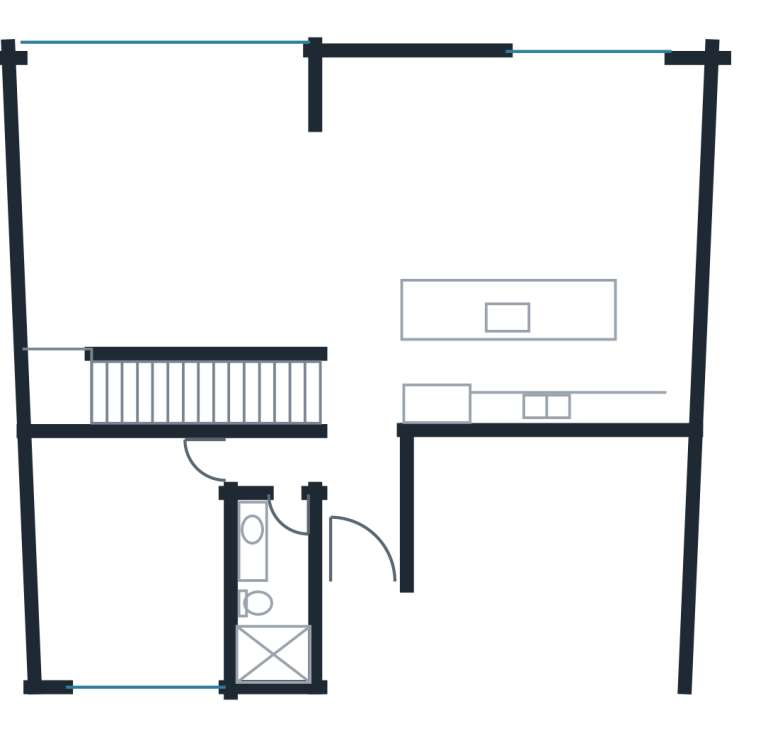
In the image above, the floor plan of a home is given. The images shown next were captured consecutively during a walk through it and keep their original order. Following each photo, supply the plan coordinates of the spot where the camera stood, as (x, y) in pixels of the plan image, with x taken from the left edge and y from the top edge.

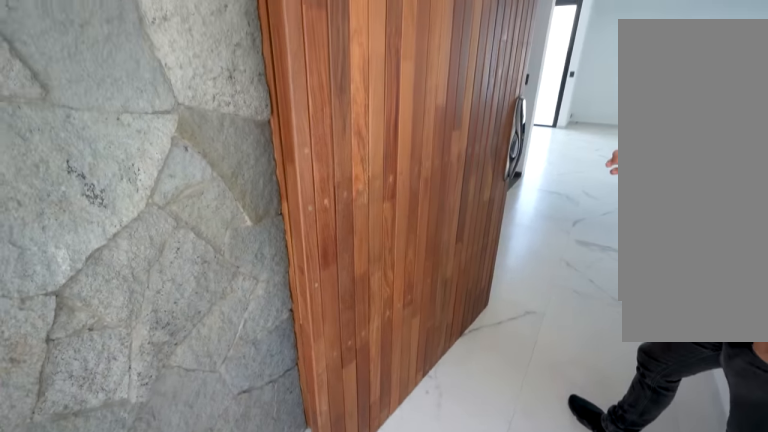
(356, 612)
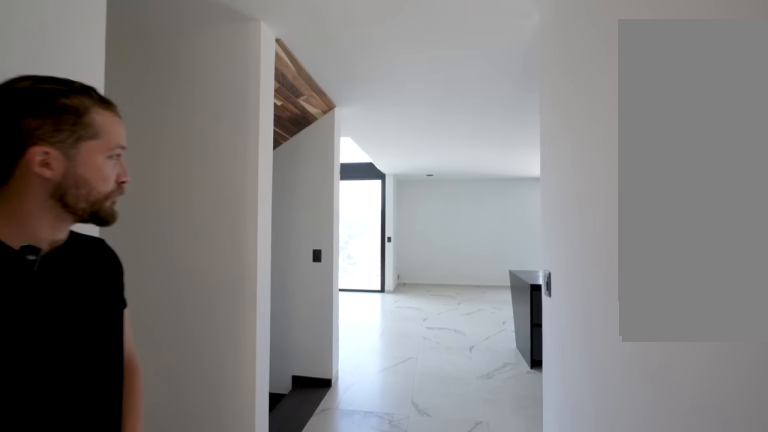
(356, 591)
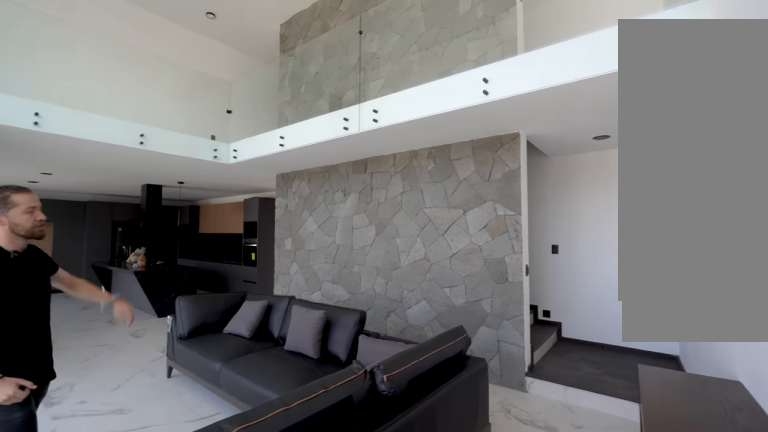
(74, 139)
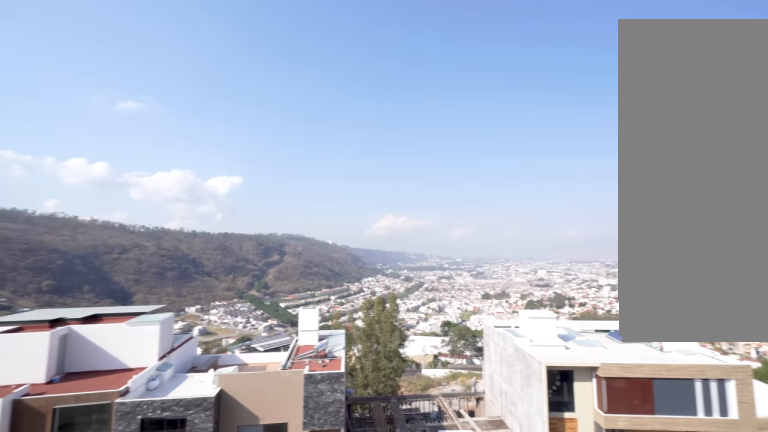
(62, 82)
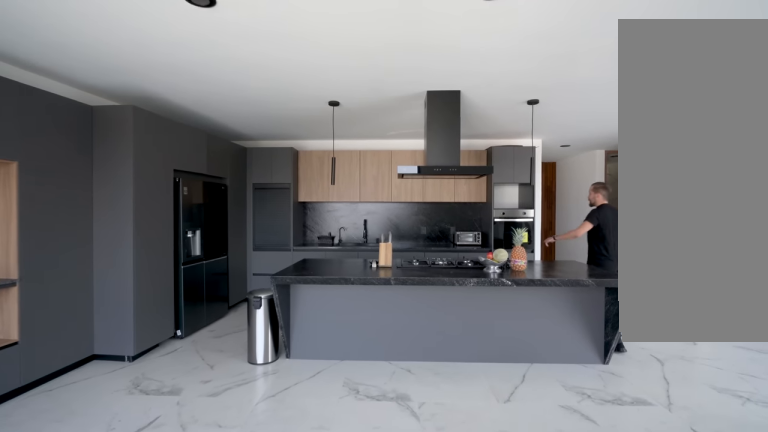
(568, 149)
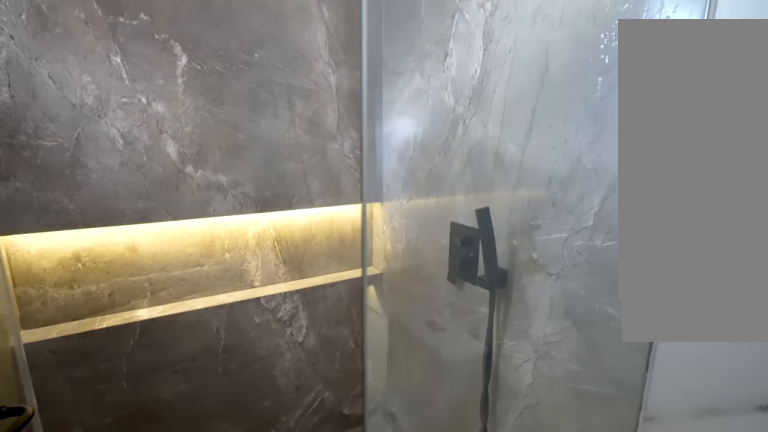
(280, 624)
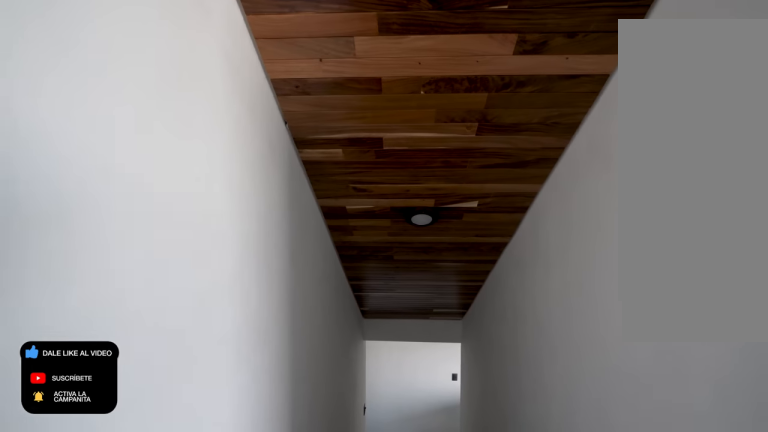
(329, 399)
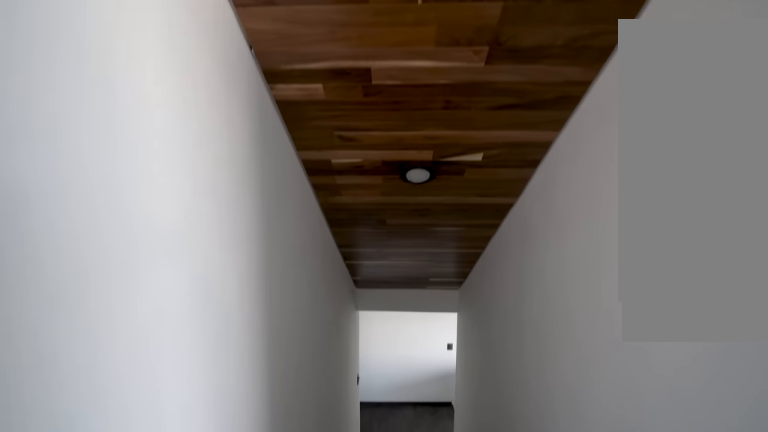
(318, 392)
